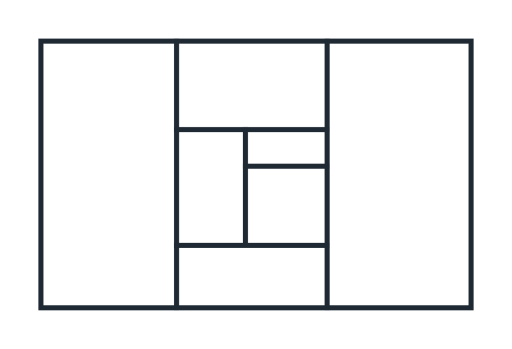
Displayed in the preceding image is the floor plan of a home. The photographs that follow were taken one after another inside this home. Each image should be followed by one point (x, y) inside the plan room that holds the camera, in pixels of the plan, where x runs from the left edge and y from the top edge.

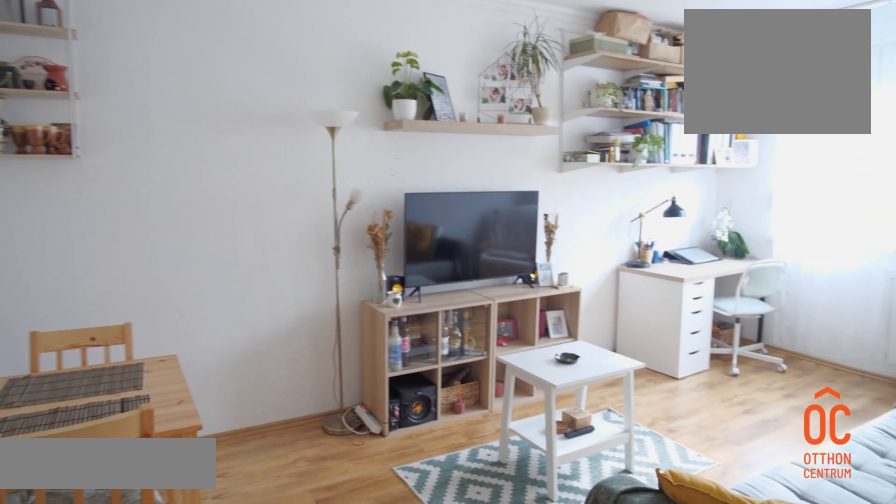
(112, 184)
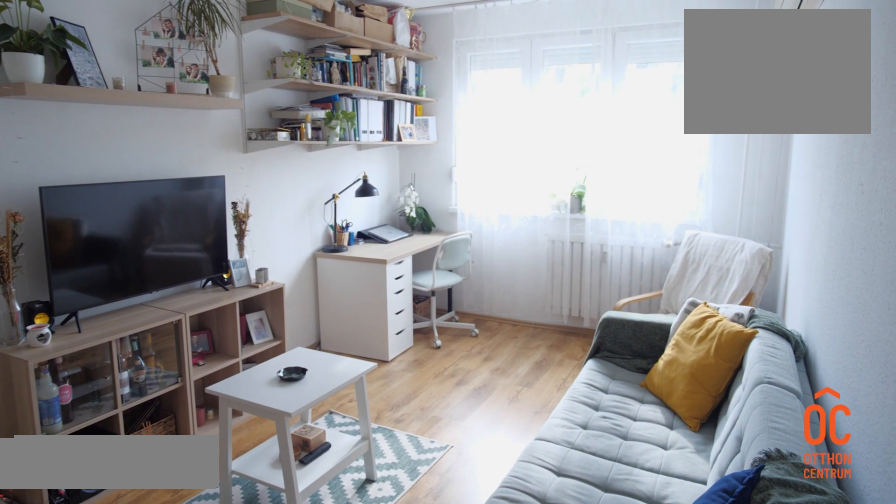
(112, 184)
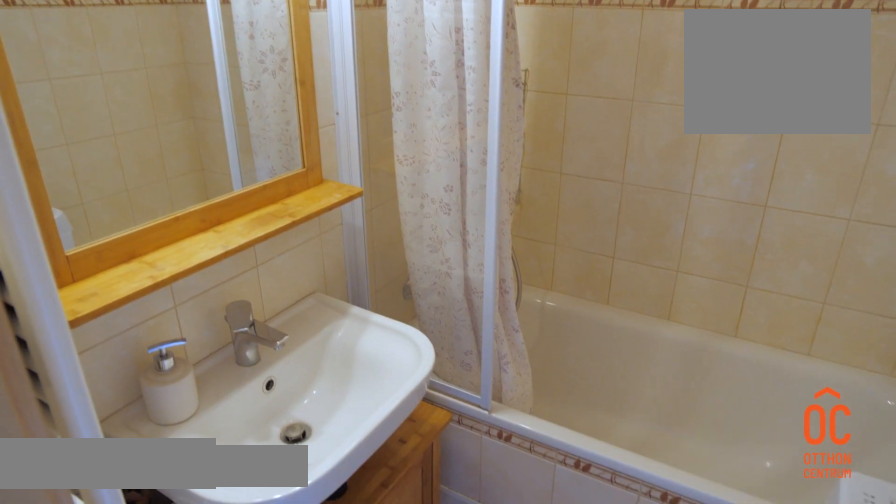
(284, 201)
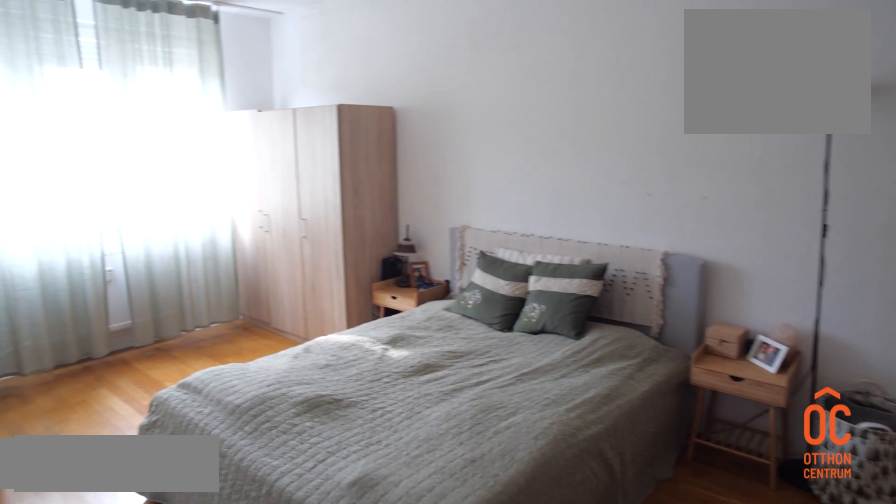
(400, 183)
